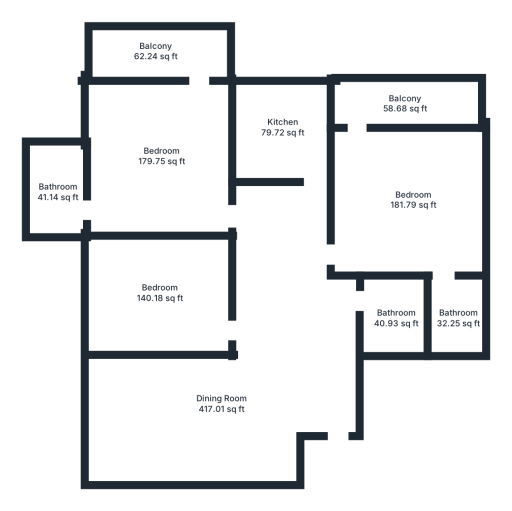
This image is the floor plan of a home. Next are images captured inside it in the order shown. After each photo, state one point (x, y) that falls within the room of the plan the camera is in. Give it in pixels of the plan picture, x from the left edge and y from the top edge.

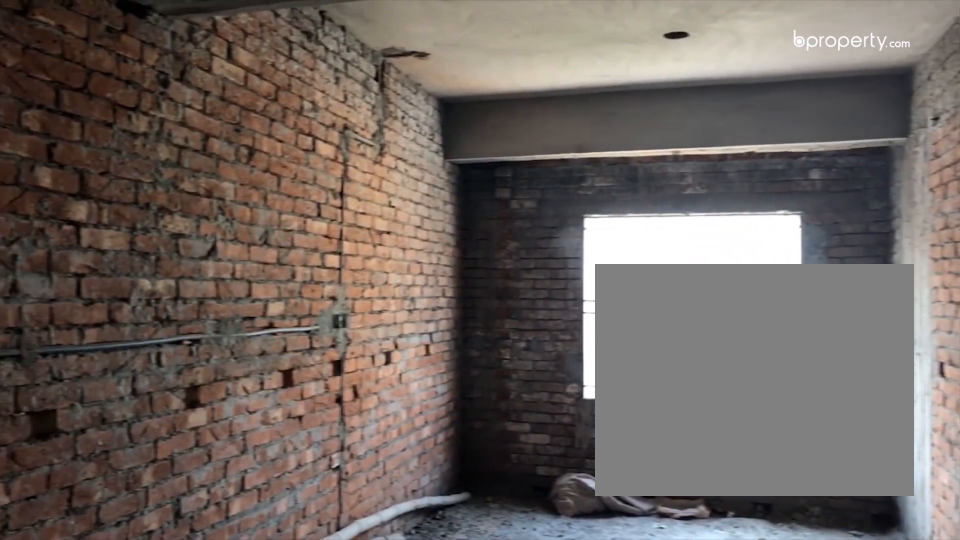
(295, 352)
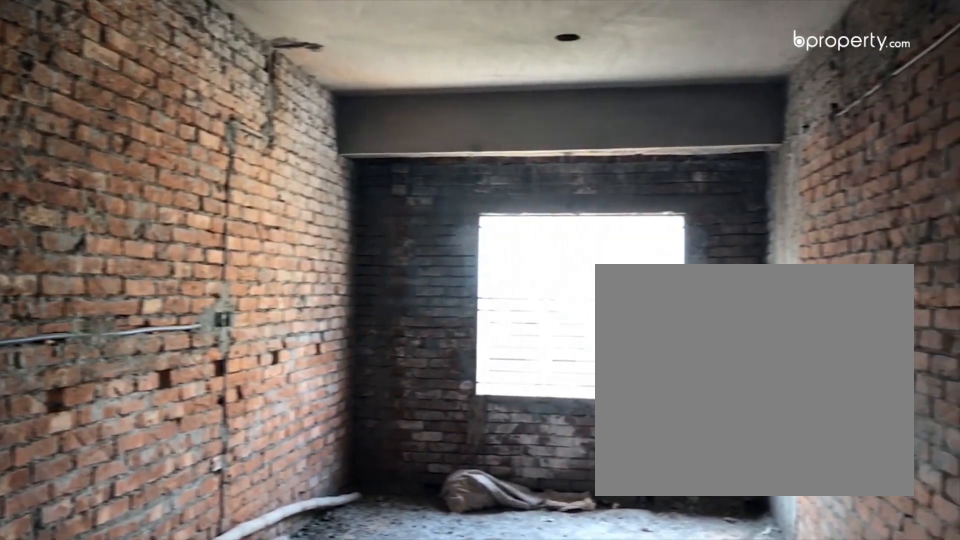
(295, 352)
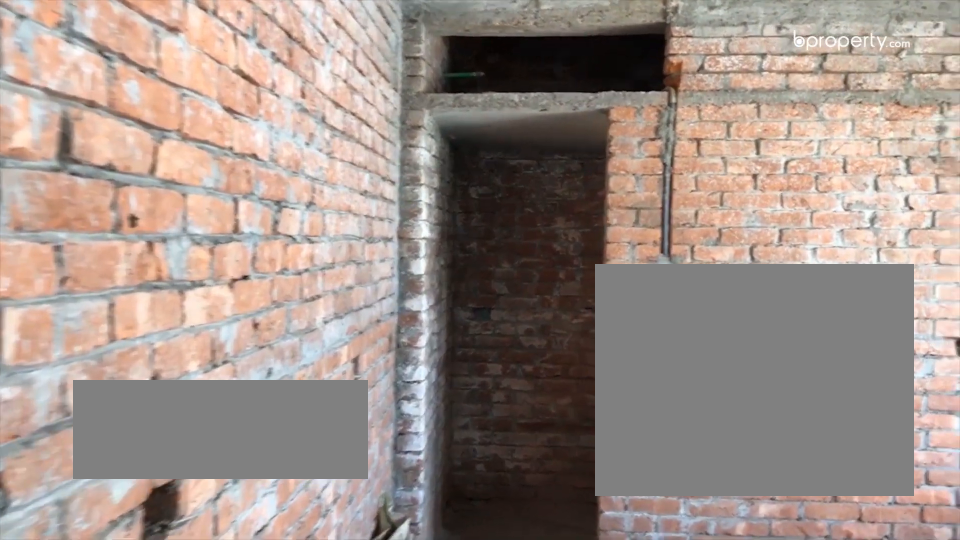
(163, 159)
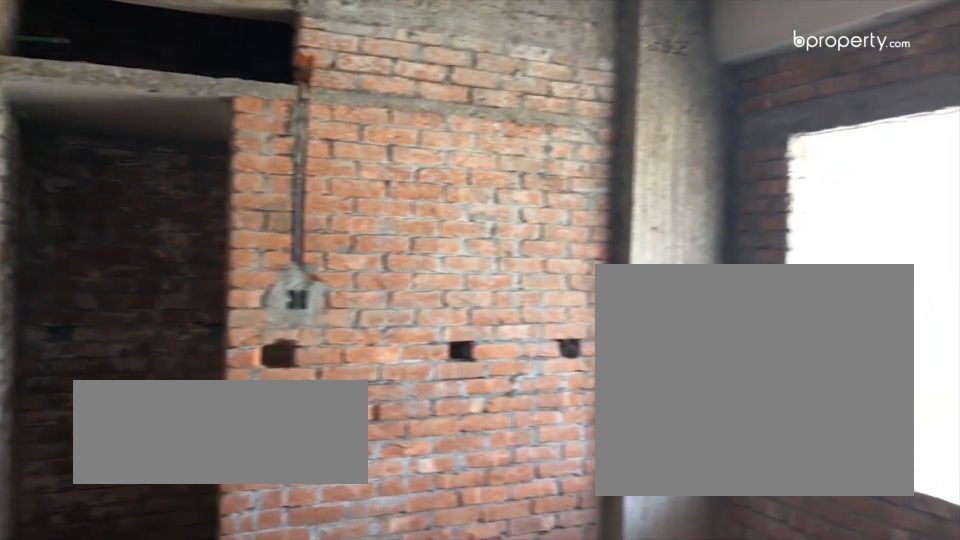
(163, 159)
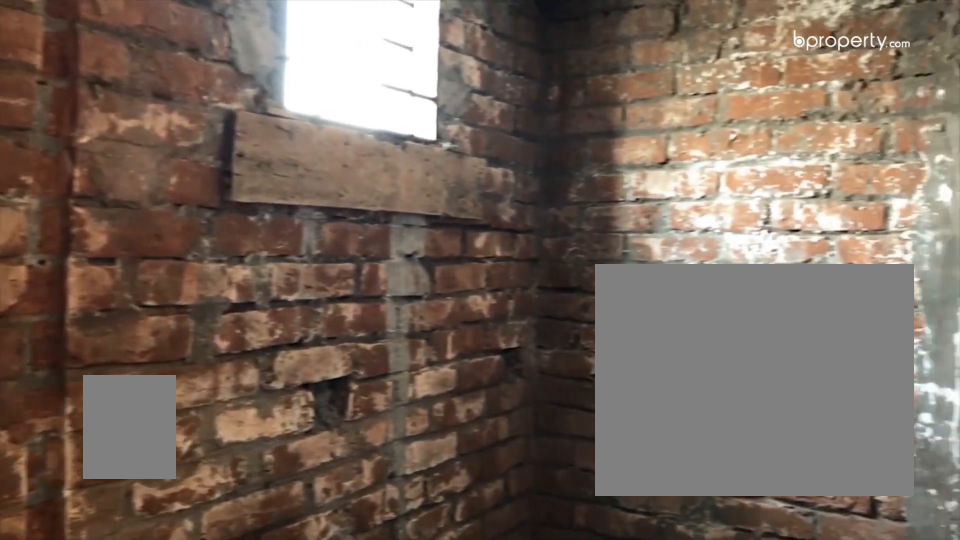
(61, 197)
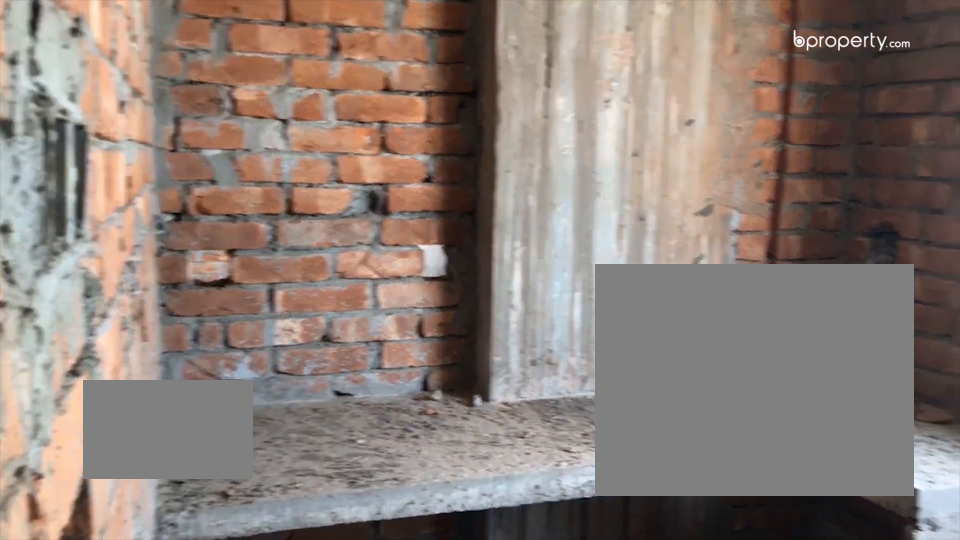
(288, 131)
